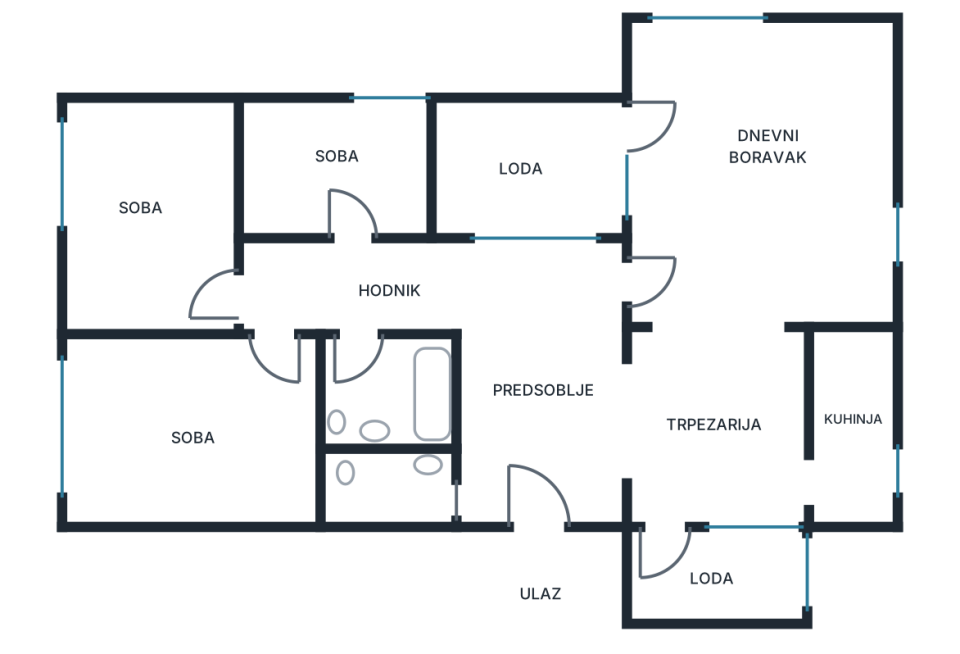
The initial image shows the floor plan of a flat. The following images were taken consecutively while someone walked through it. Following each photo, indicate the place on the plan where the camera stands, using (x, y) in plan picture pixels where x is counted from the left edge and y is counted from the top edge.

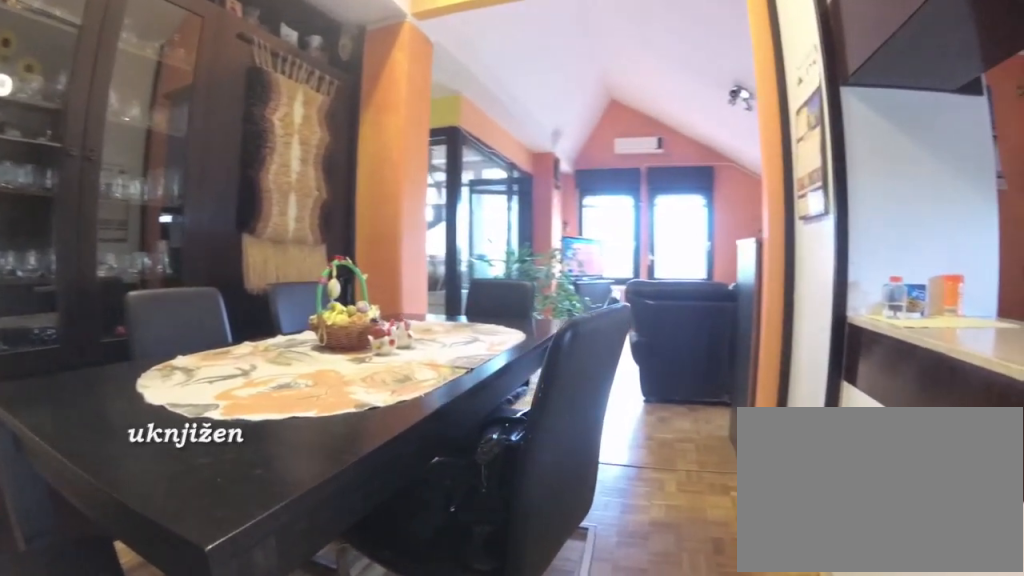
(794, 512)
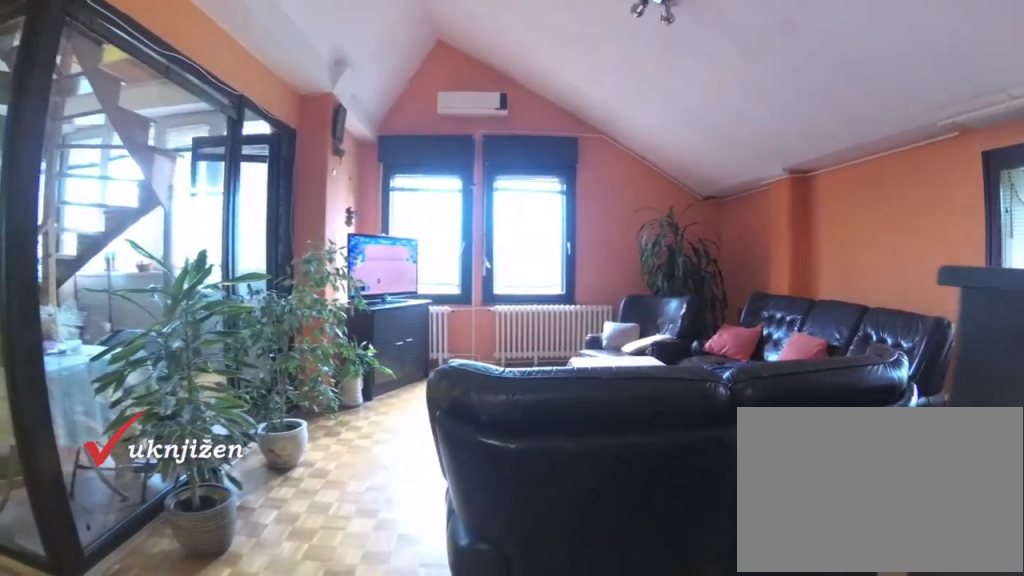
(762, 356)
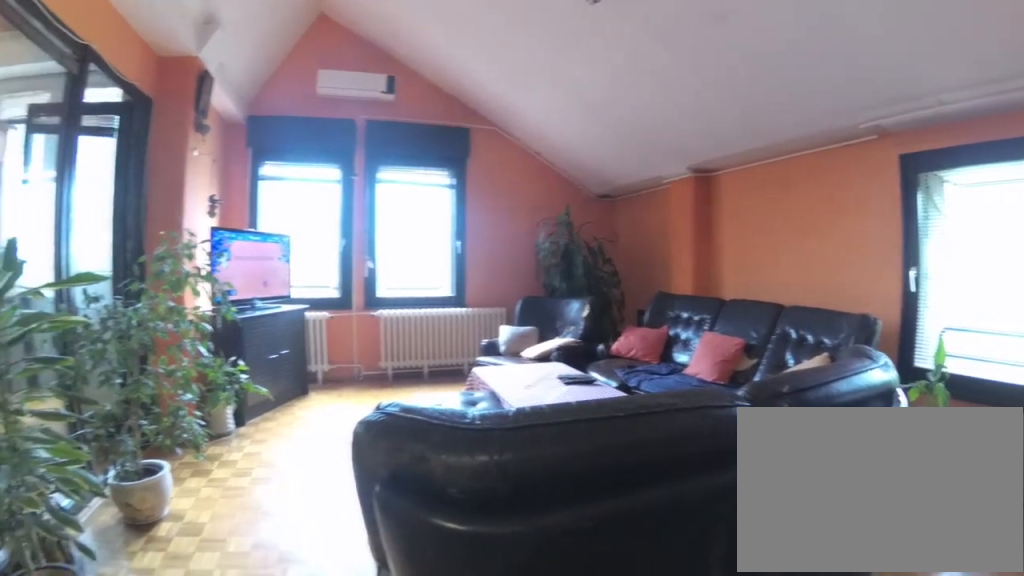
(756, 332)
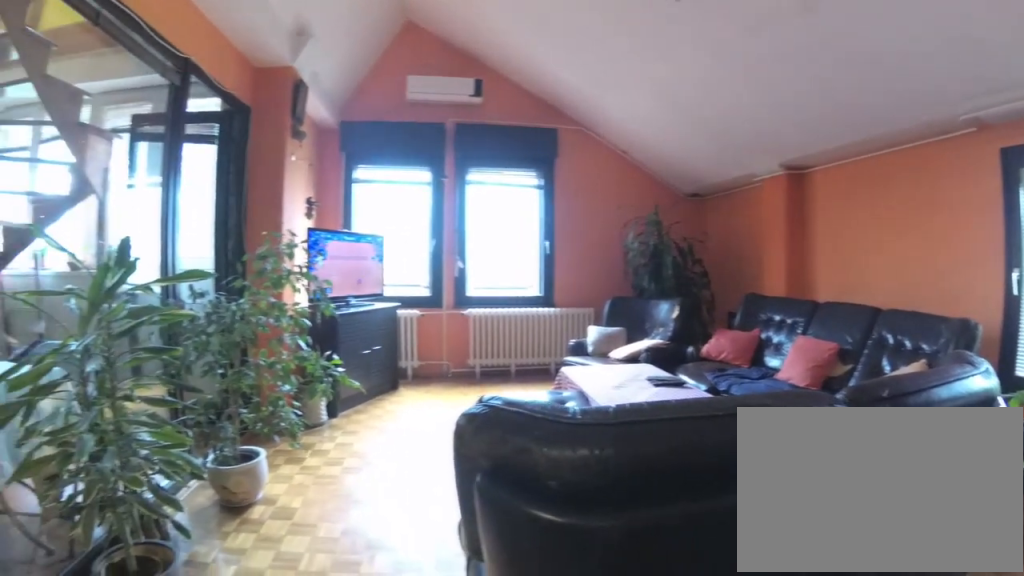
(758, 334)
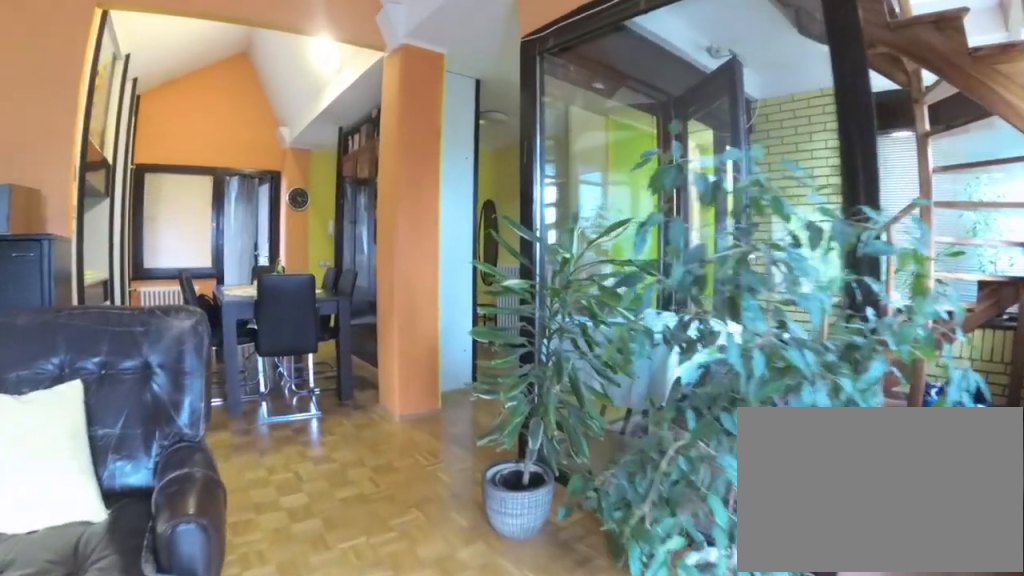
(728, 149)
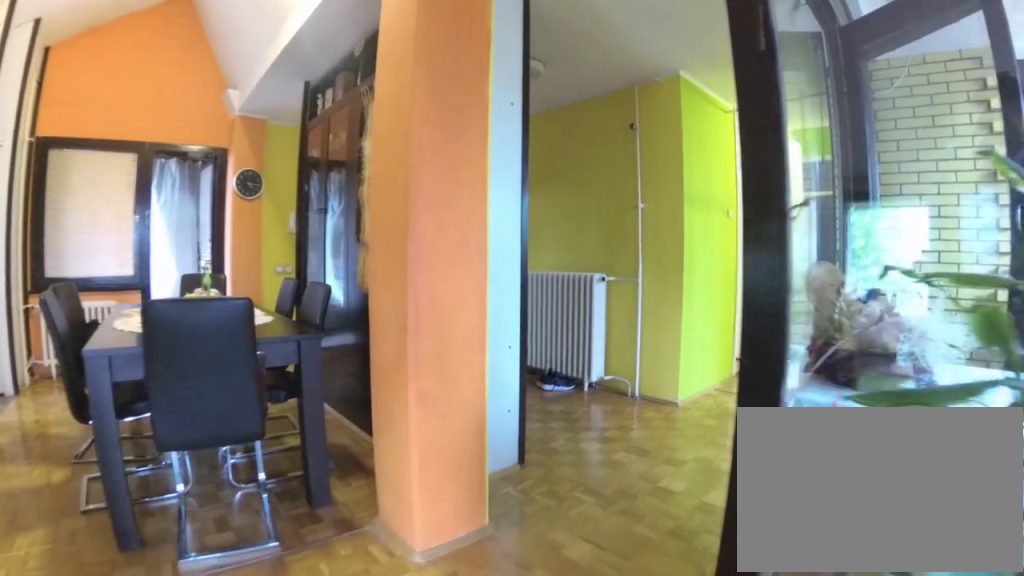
(707, 214)
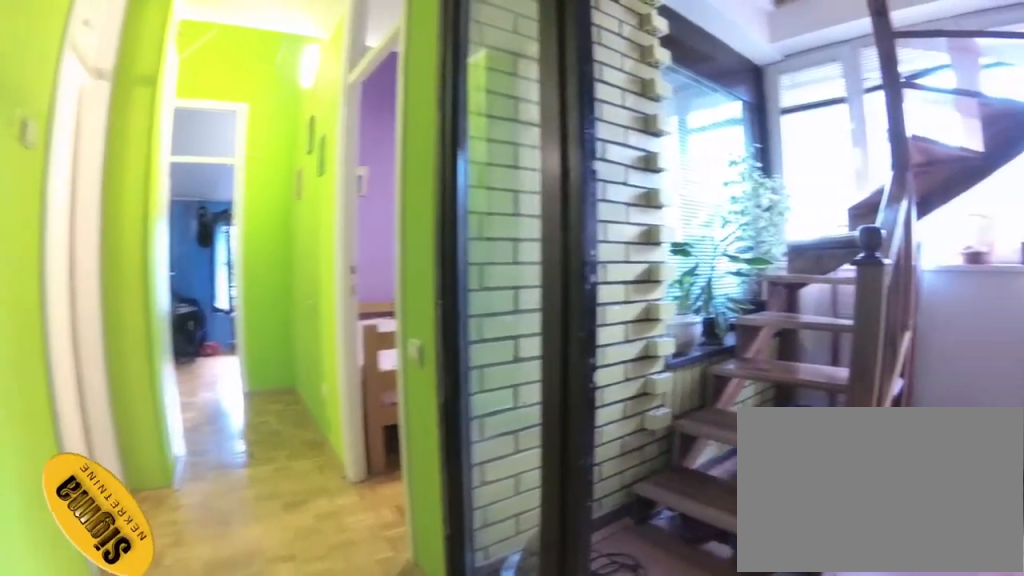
(507, 265)
